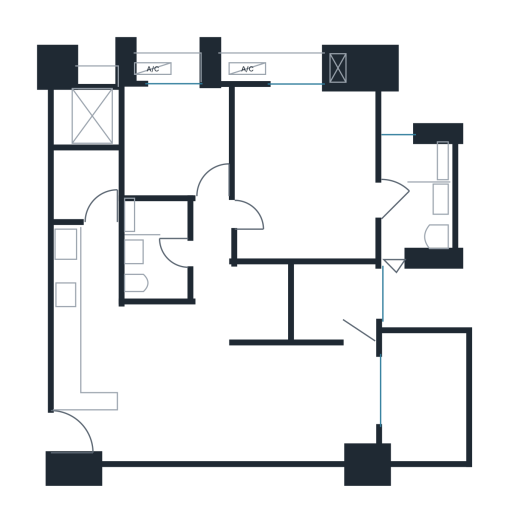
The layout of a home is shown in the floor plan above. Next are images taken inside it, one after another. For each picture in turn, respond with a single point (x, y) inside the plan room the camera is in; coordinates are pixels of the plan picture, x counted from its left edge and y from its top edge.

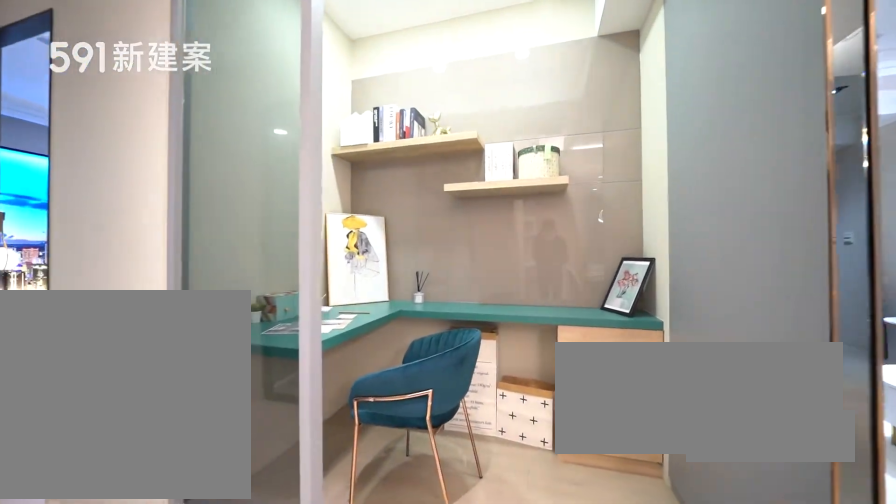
(262, 299)
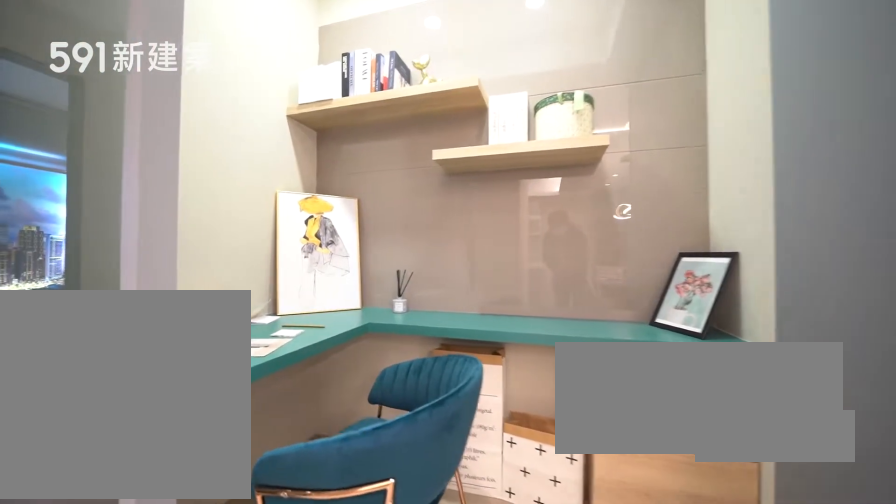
(262, 299)
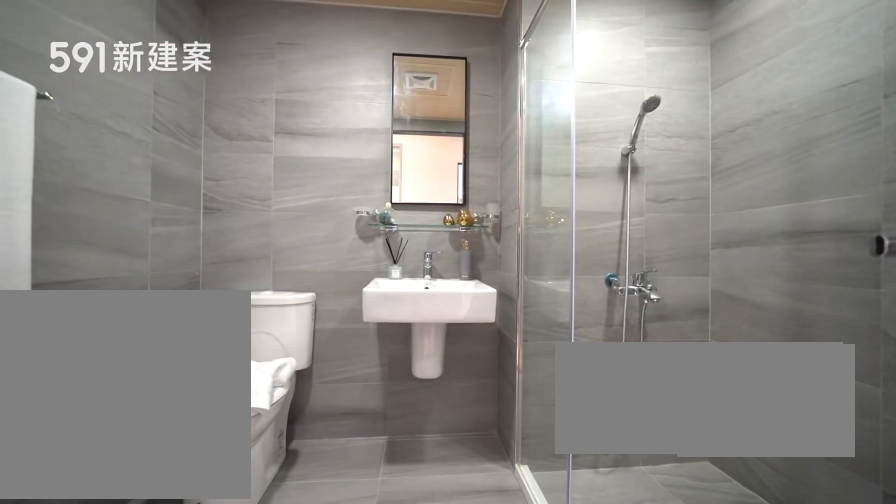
(154, 250)
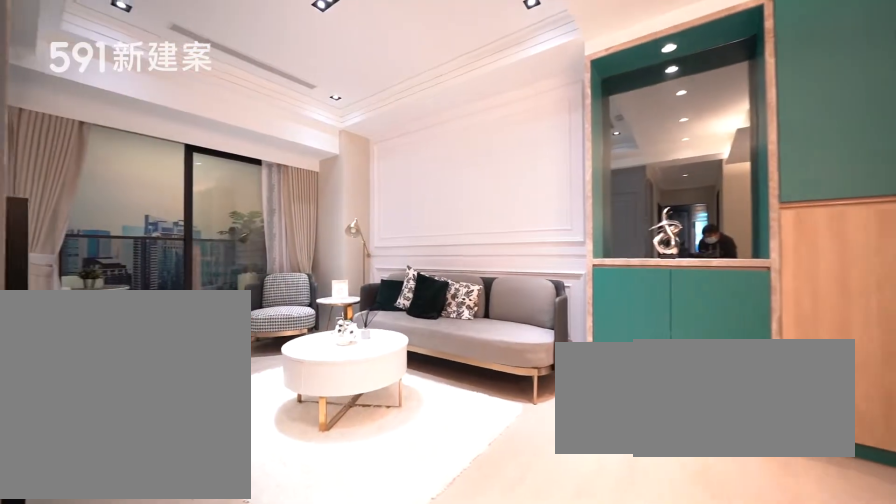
(302, 400)
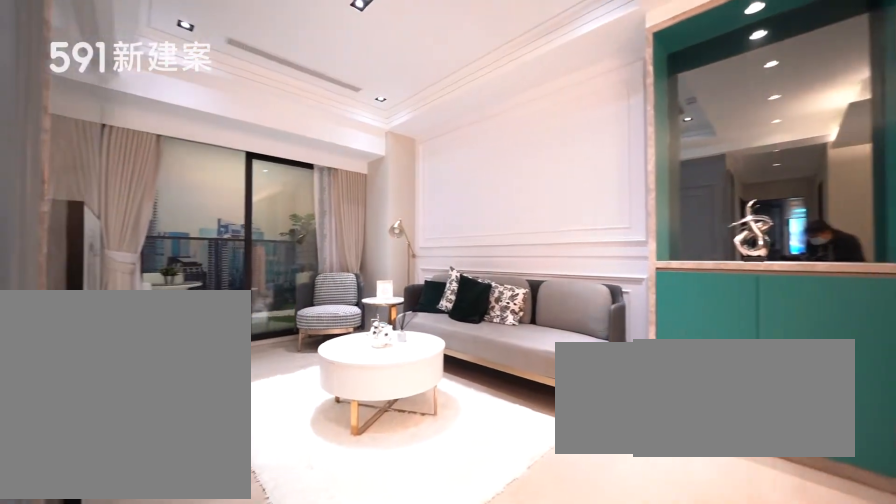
(302, 400)
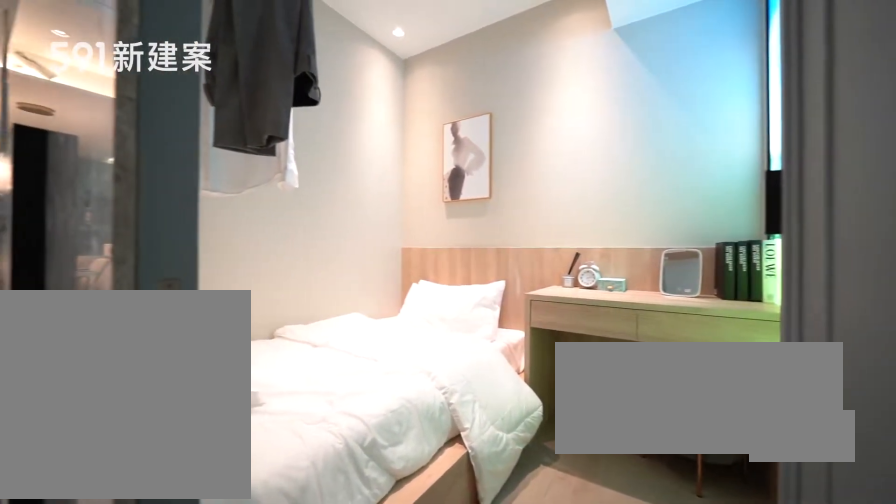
(336, 297)
